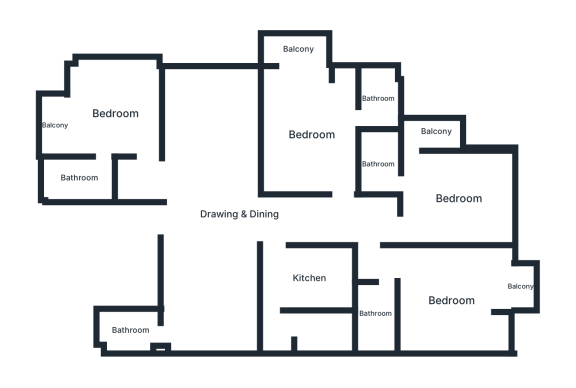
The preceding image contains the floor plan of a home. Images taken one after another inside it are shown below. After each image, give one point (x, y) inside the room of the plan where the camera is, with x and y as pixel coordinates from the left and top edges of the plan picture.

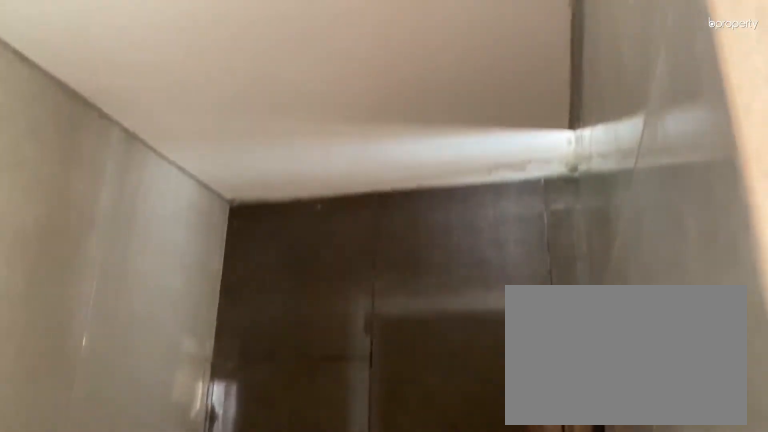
(378, 164)
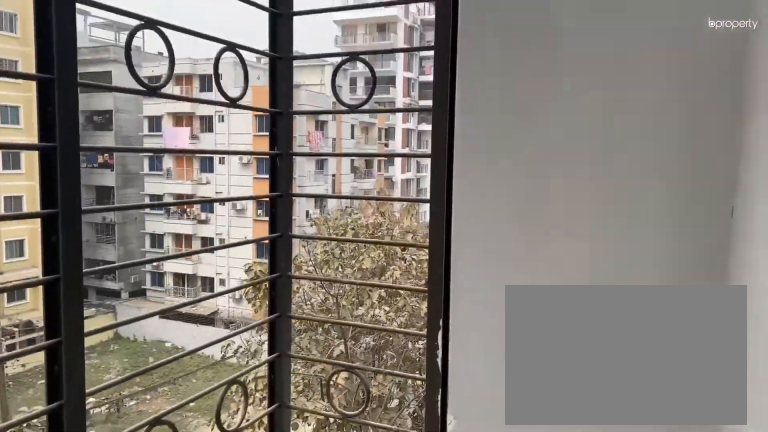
(437, 132)
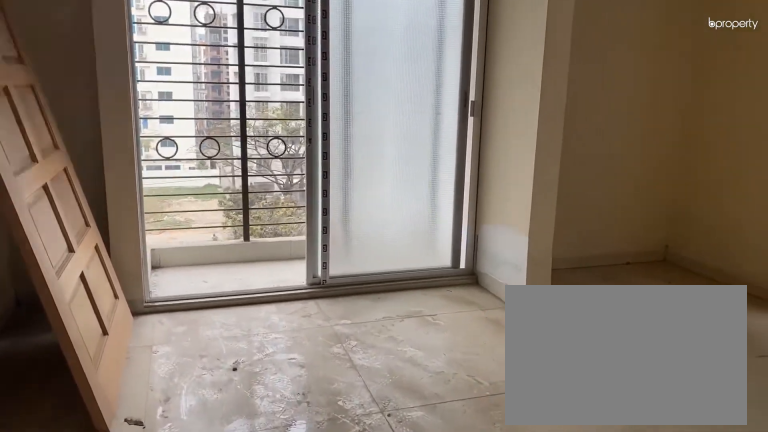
(451, 300)
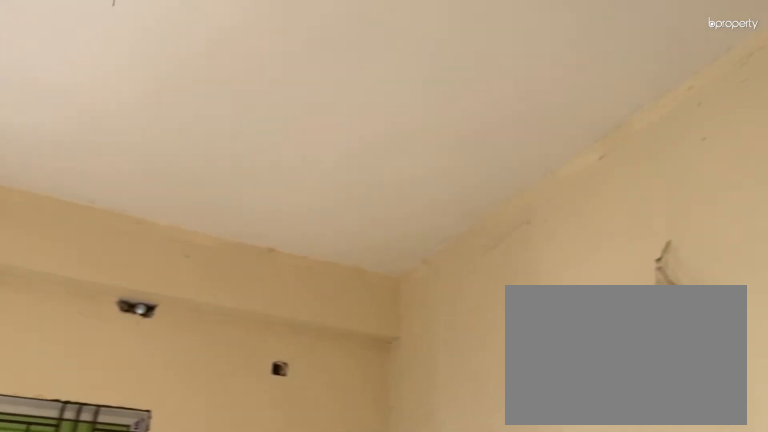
(451, 300)
